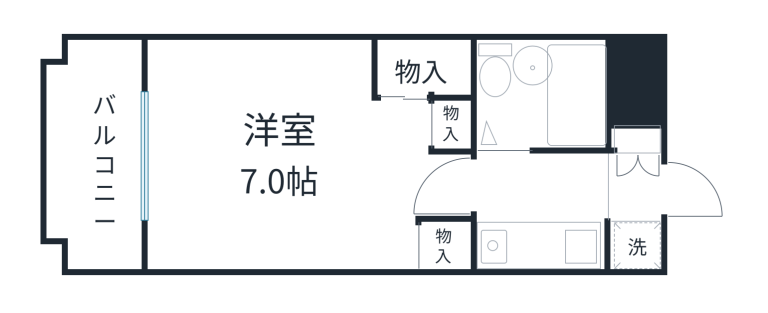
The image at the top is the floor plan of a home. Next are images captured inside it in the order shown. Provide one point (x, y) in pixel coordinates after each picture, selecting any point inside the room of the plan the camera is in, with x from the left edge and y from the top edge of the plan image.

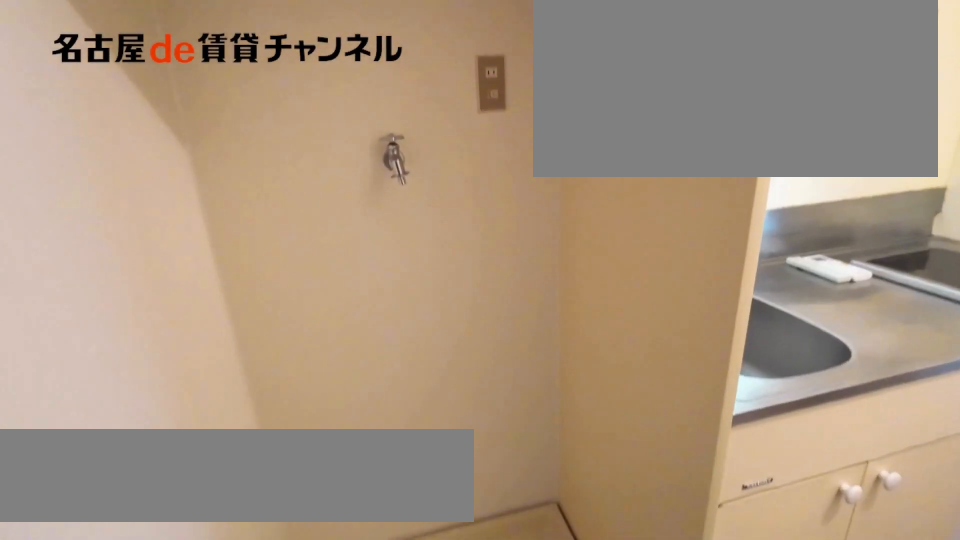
(634, 244)
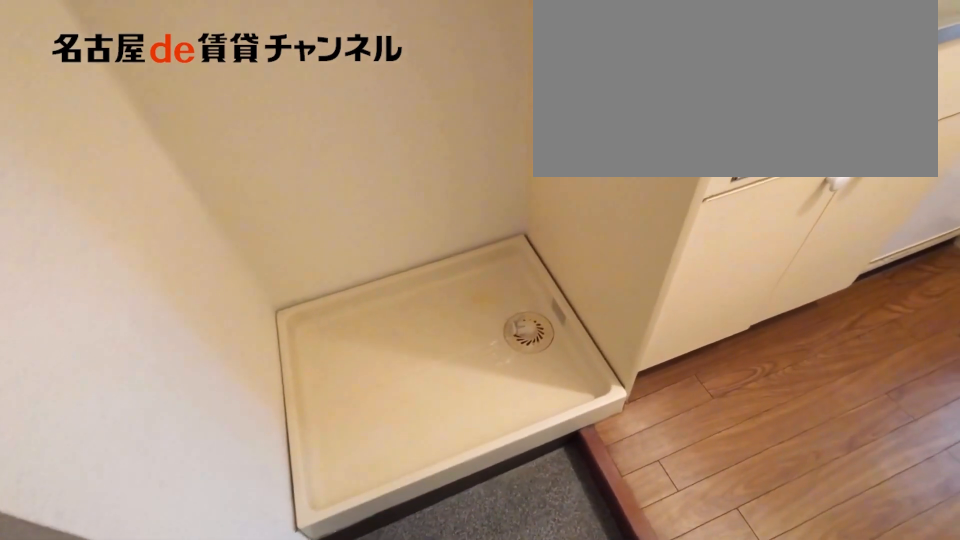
(634, 244)
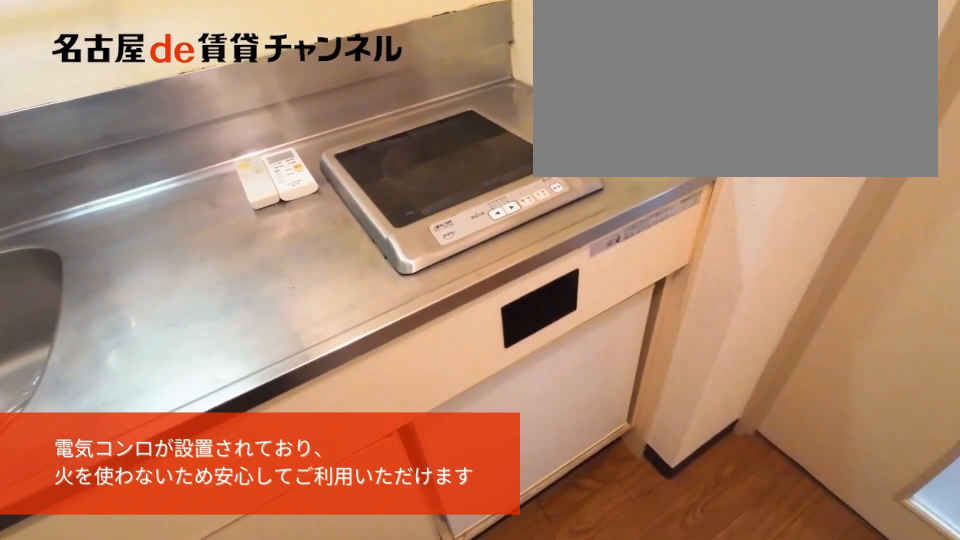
(538, 247)
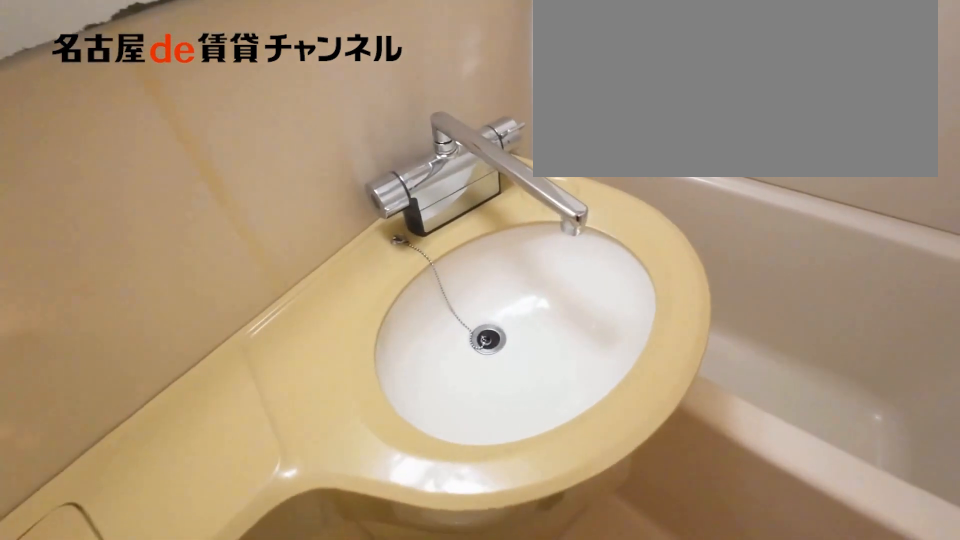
(542, 93)
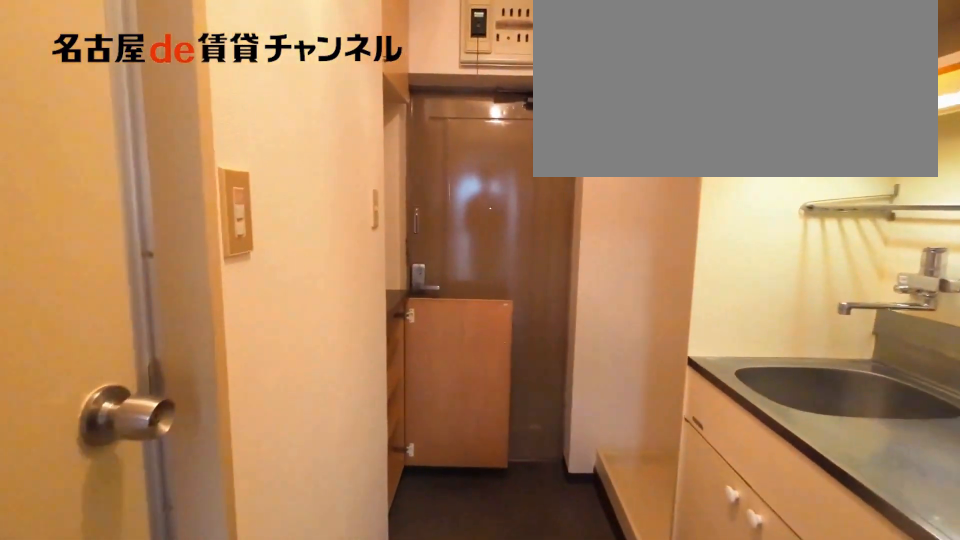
(543, 189)
